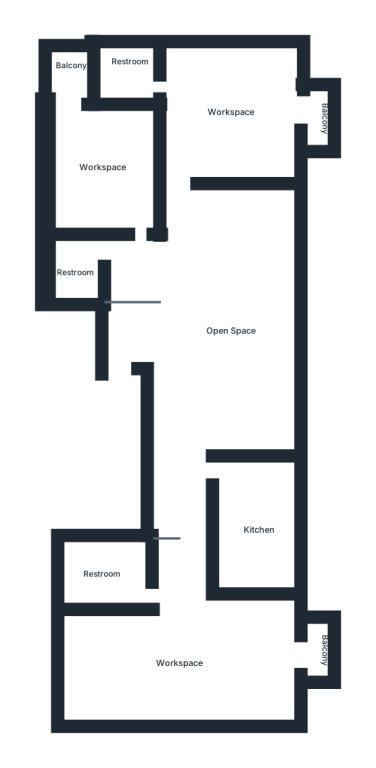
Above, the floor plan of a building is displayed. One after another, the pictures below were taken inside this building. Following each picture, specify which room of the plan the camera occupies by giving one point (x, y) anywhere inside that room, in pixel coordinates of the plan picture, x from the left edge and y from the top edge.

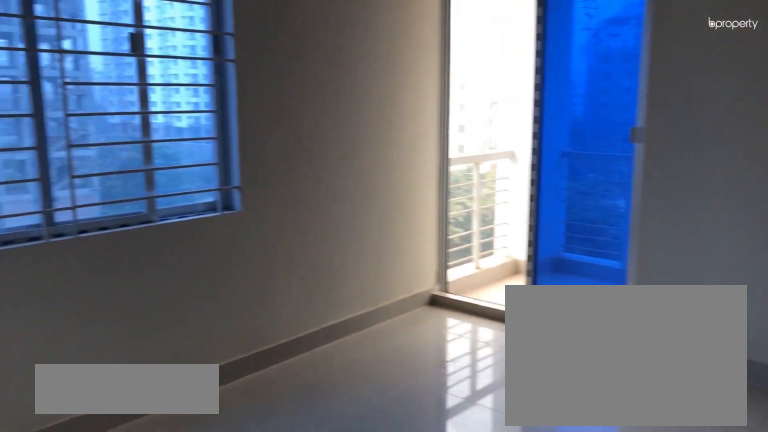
(112, 169)
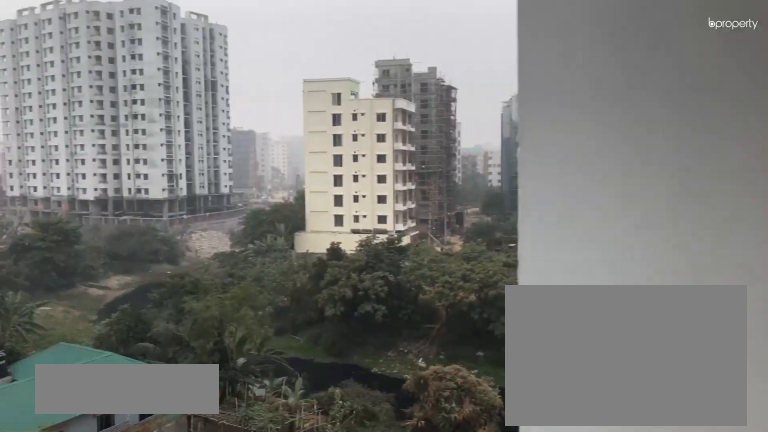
(70, 73)
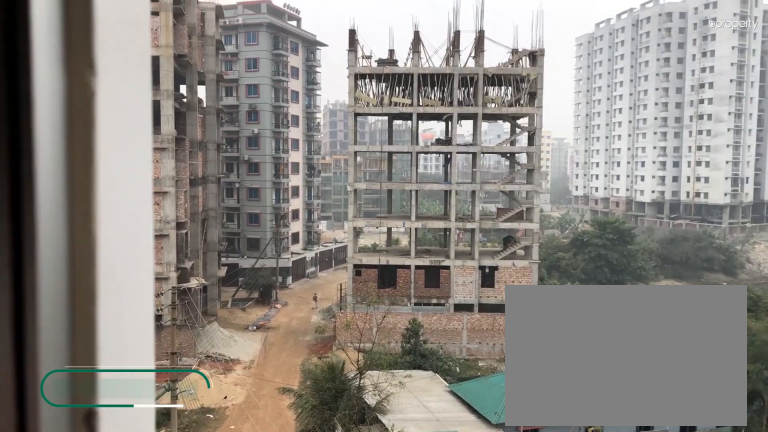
(70, 73)
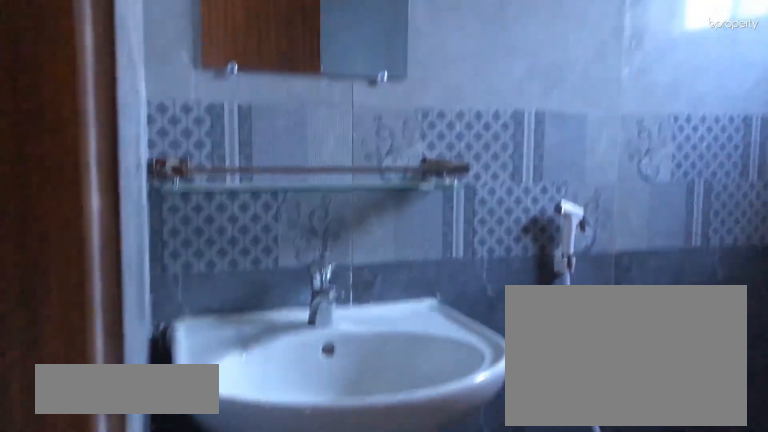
(75, 271)
